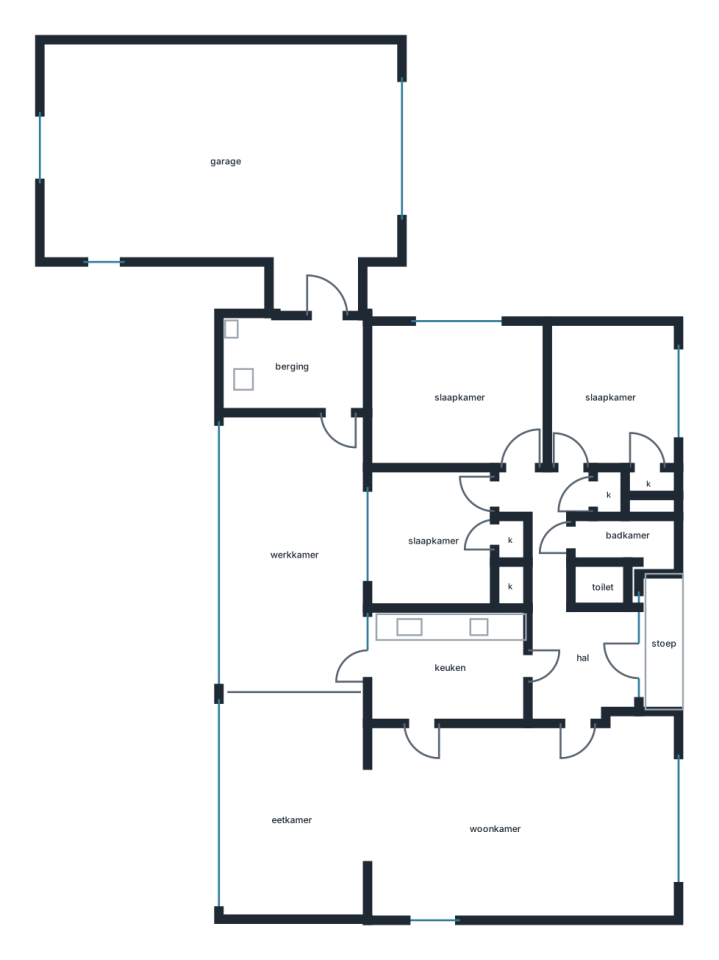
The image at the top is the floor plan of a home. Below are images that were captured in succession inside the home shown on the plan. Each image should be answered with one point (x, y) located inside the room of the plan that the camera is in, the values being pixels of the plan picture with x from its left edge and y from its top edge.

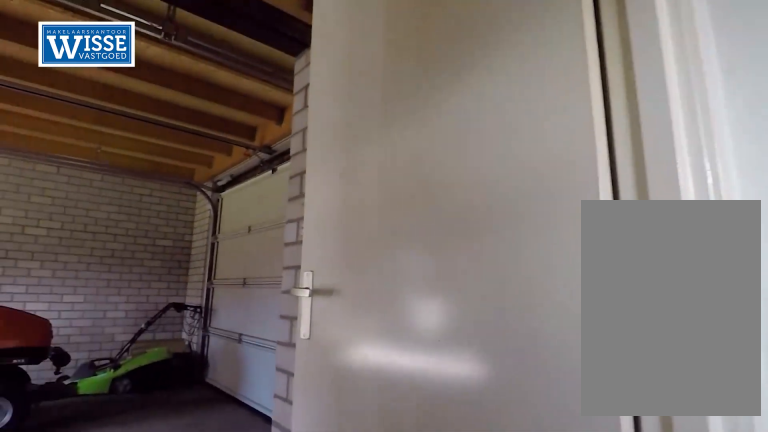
(291, 365)
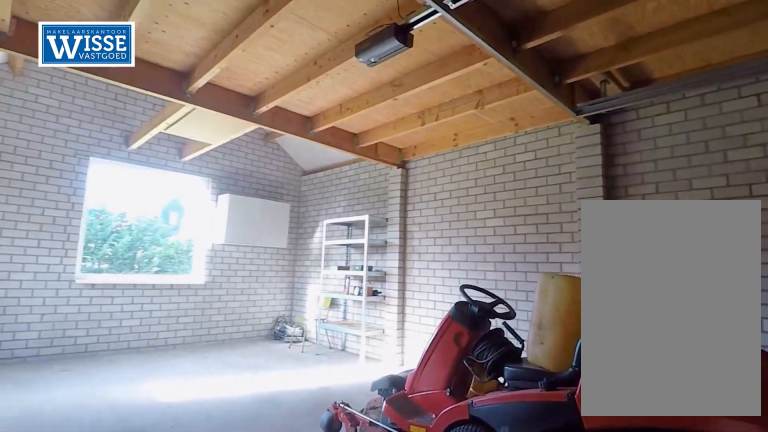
(223, 157)
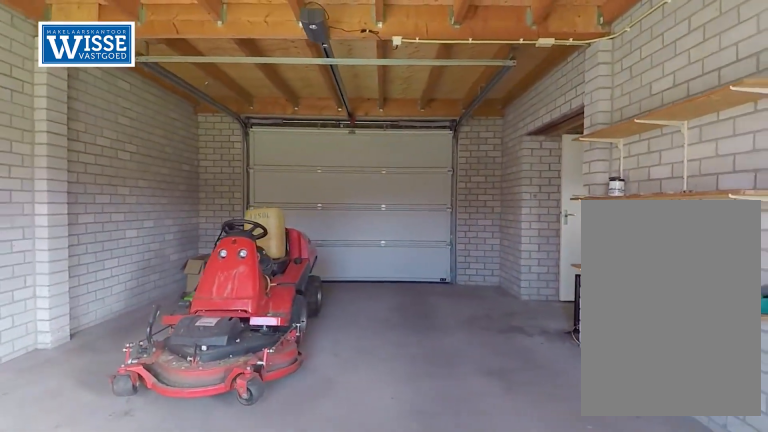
(223, 157)
